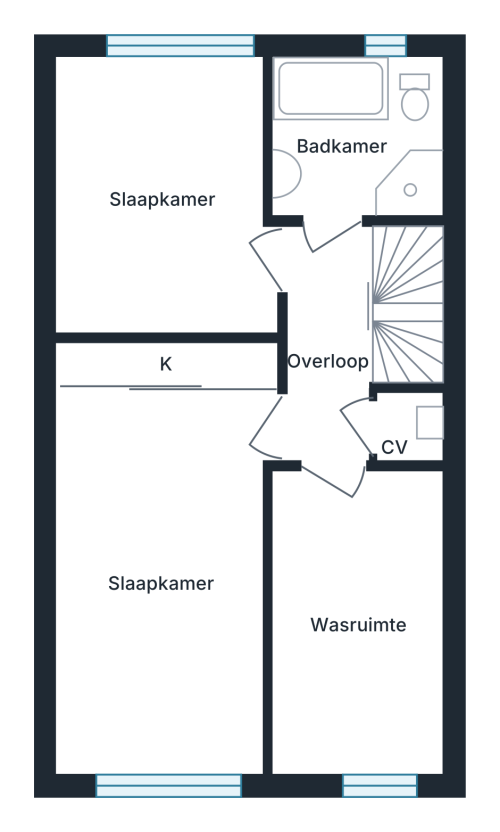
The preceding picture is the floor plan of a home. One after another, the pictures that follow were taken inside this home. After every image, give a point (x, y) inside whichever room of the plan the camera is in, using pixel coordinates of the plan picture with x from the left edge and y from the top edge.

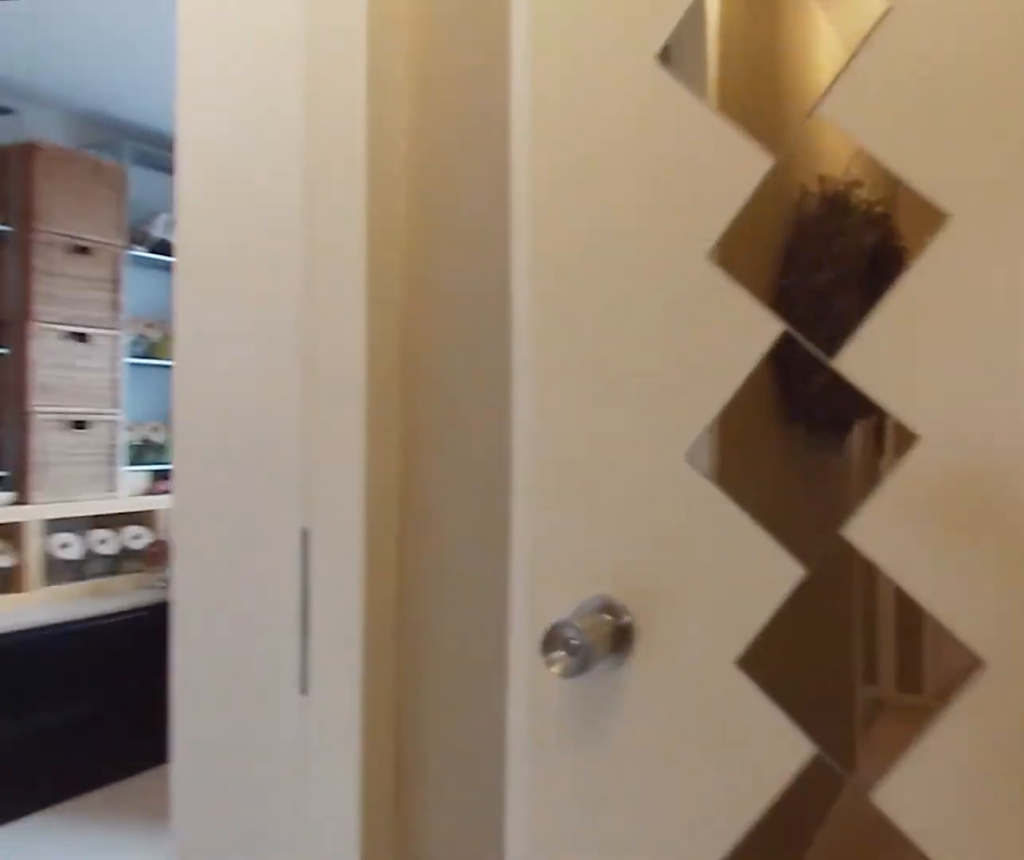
(328, 343)
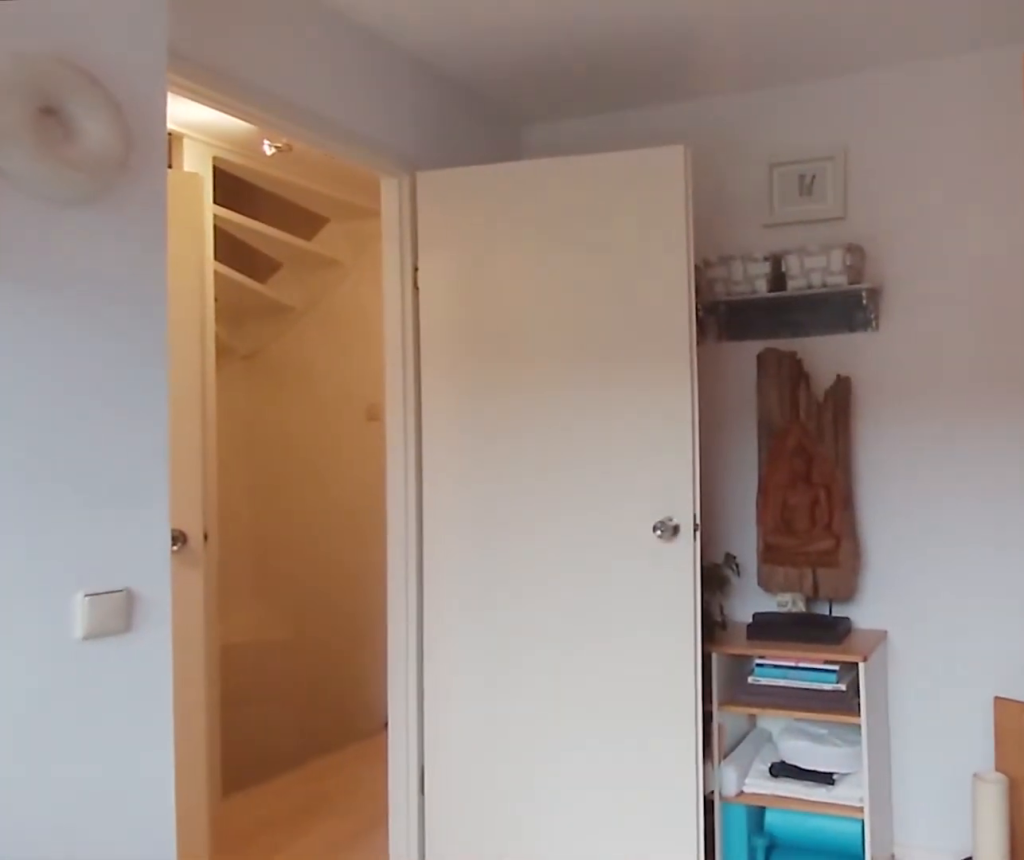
(162, 189)
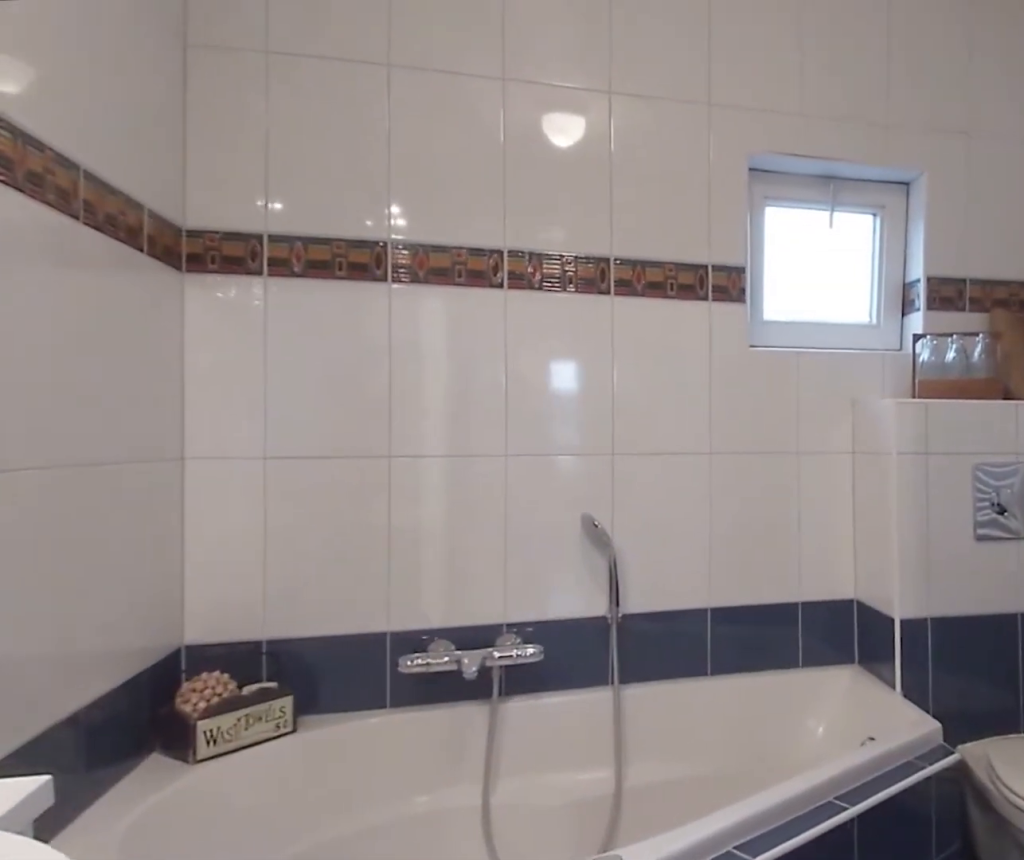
(358, 136)
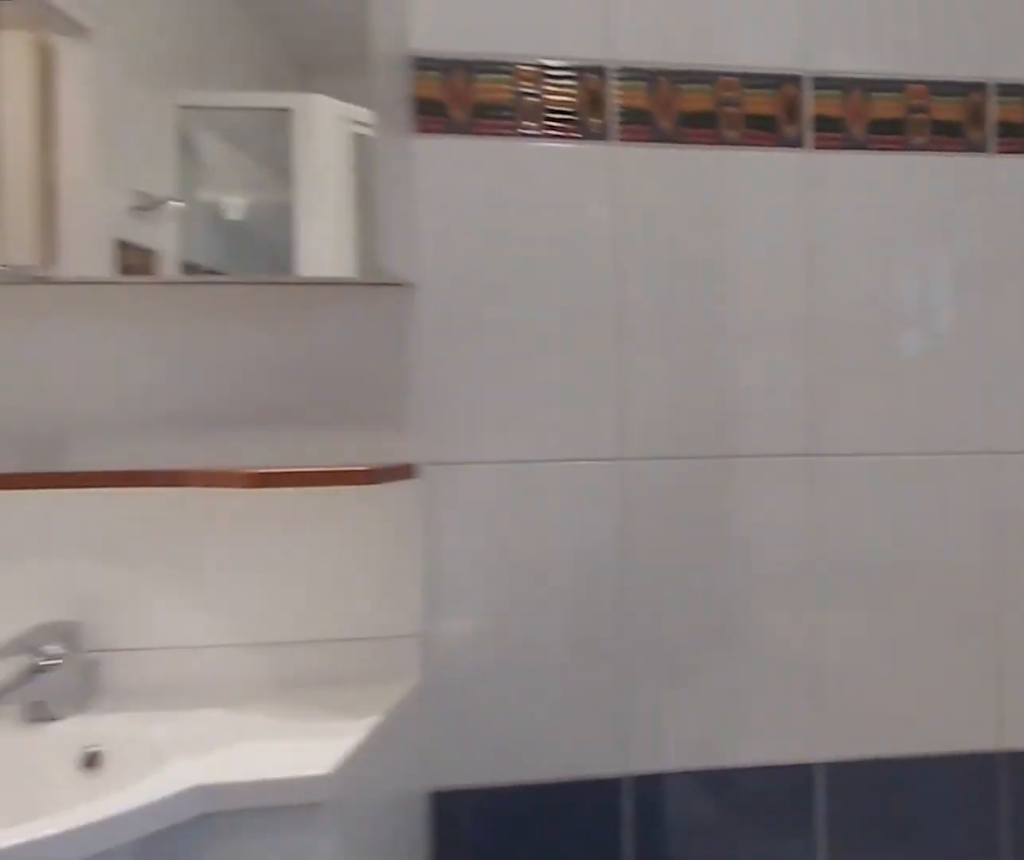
(358, 136)
